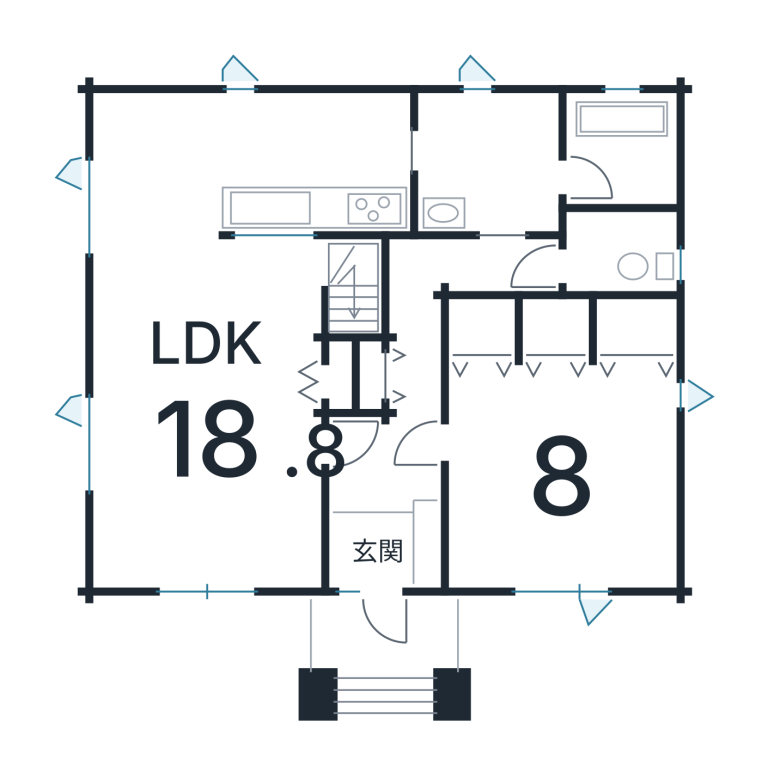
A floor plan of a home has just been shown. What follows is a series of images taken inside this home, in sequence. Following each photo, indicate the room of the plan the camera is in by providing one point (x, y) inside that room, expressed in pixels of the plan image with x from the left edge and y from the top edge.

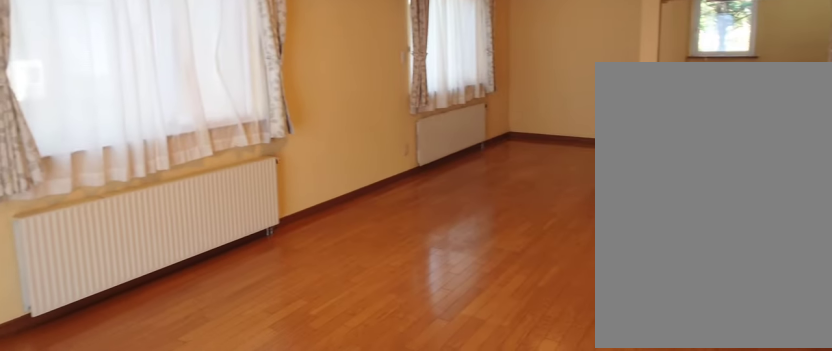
(207, 396)
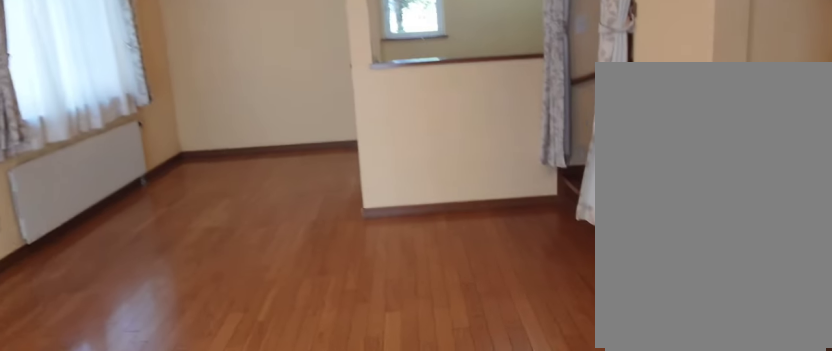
(207, 396)
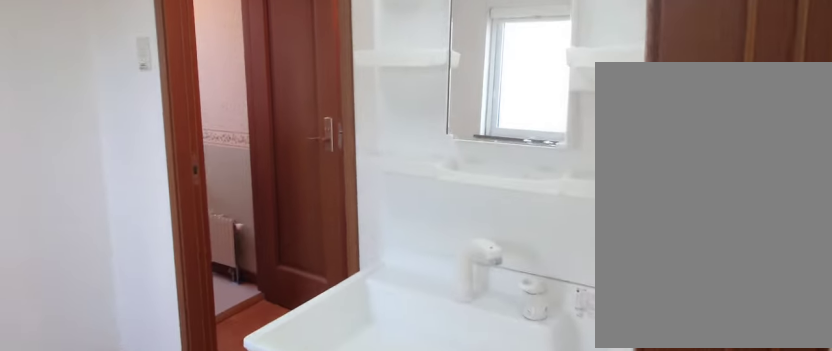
(482, 173)
